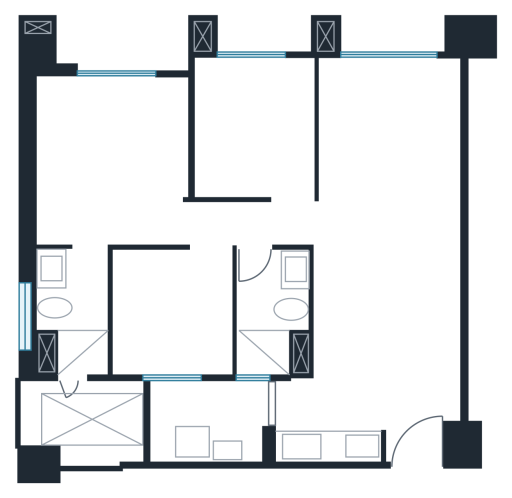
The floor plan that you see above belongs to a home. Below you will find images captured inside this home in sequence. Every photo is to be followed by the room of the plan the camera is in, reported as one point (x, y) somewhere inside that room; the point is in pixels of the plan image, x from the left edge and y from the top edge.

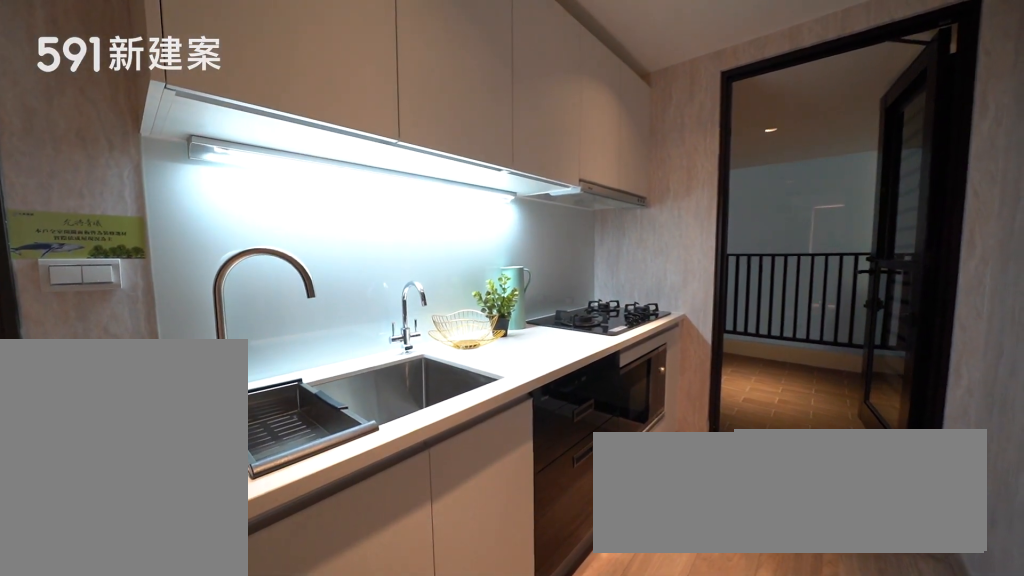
(325, 422)
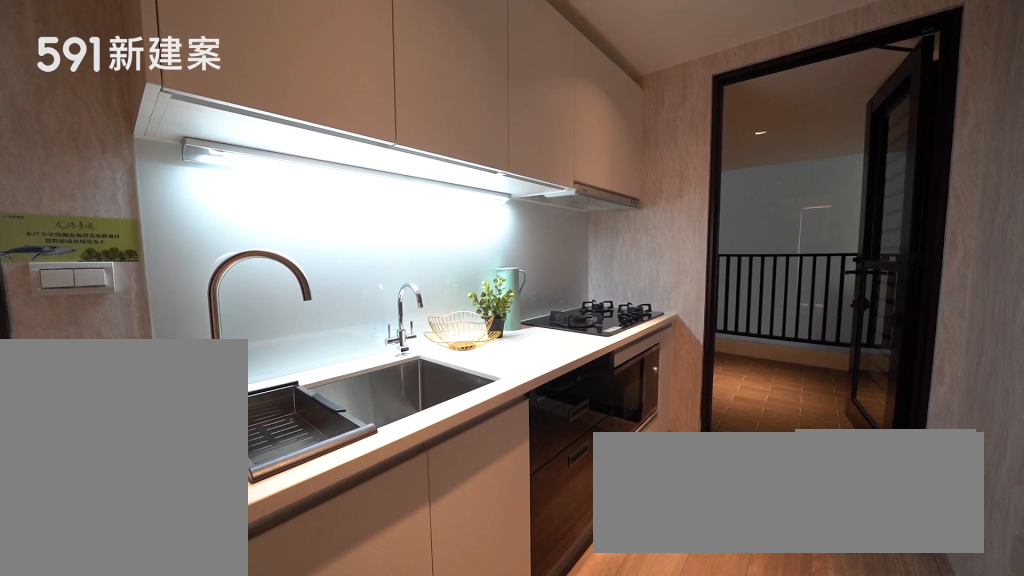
(325, 422)
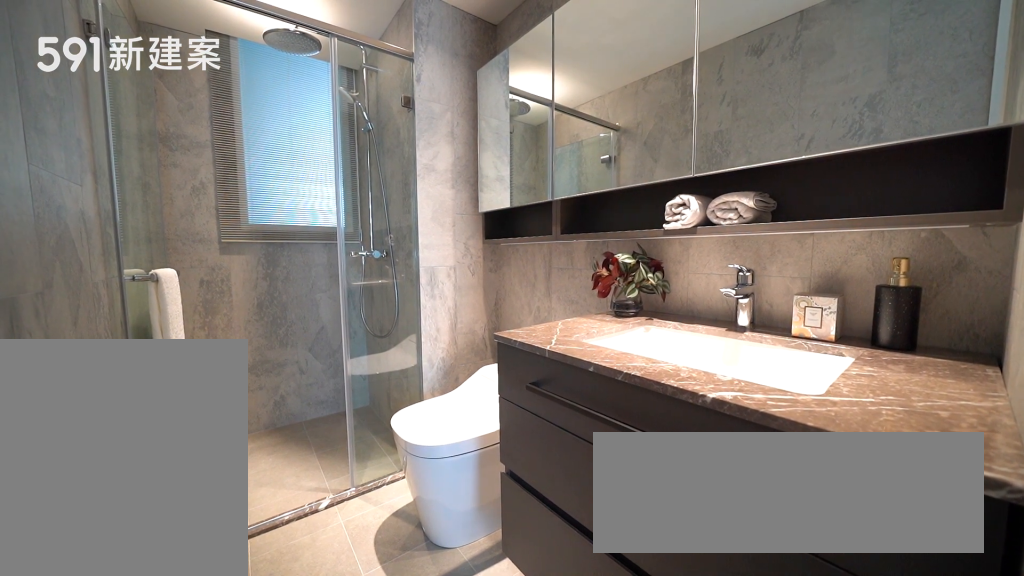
(69, 317)
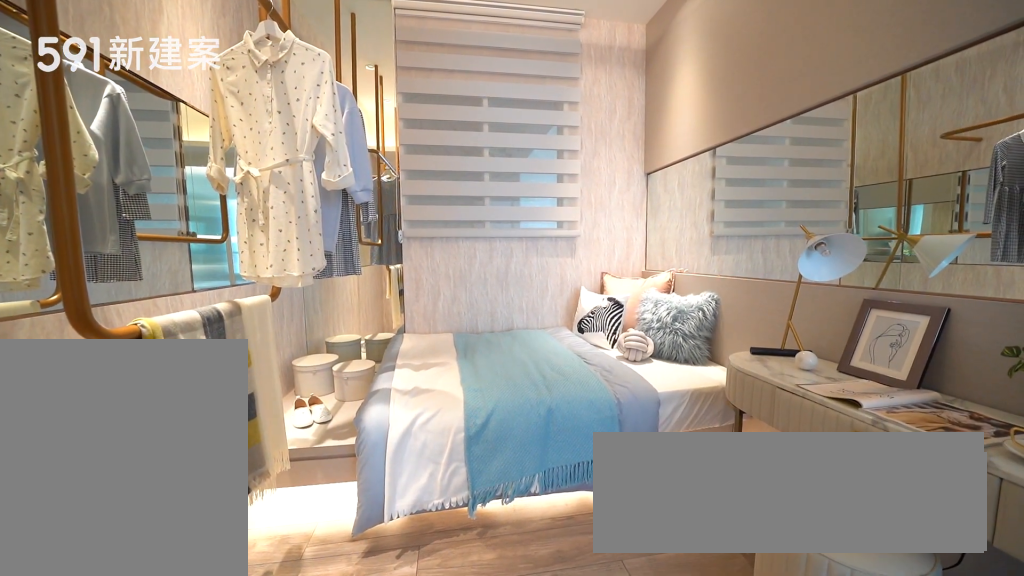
(171, 315)
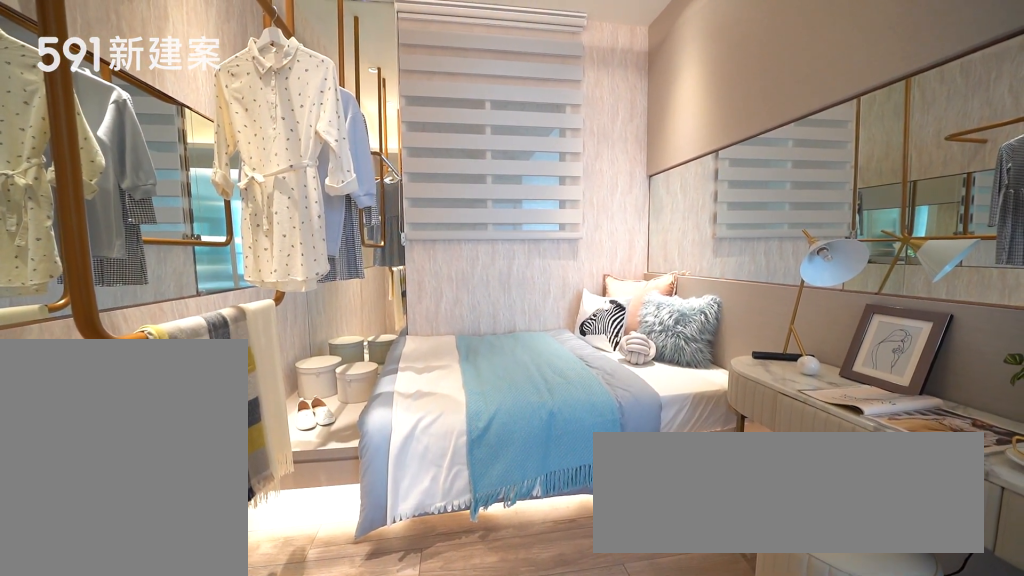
(171, 315)
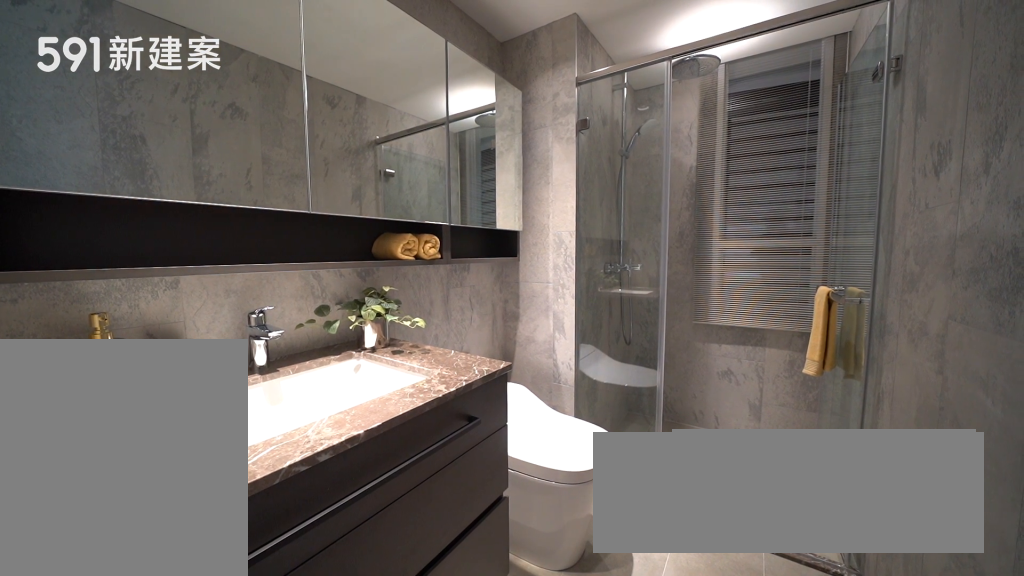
(271, 317)
